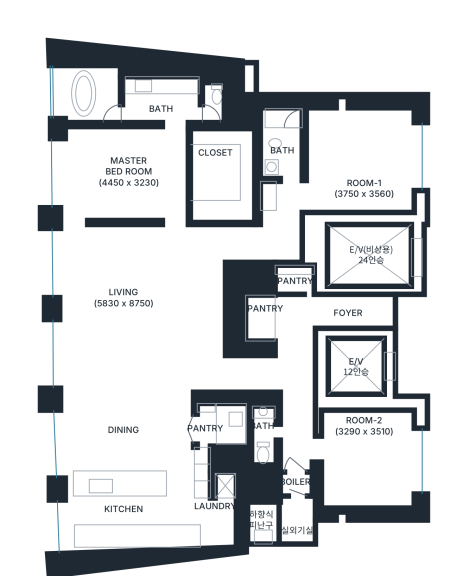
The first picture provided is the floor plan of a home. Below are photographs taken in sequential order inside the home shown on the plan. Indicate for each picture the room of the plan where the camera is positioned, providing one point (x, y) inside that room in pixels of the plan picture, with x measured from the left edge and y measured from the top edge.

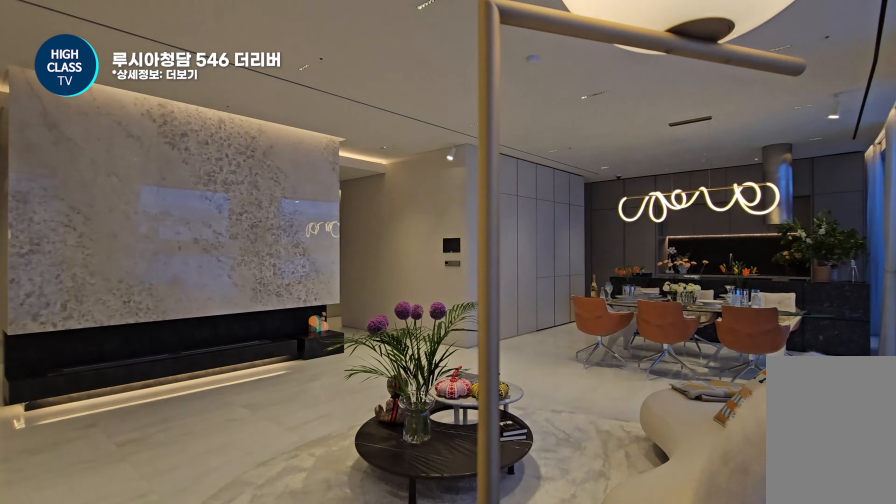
(136, 300)
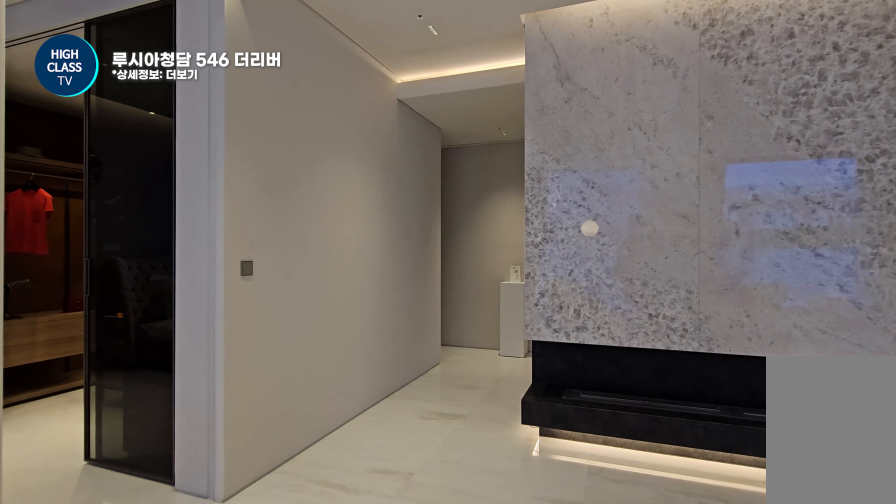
(136, 300)
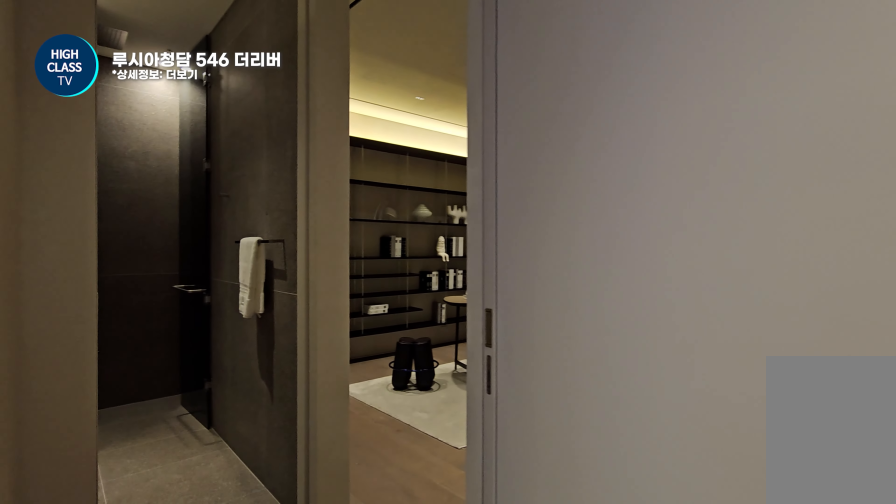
(262, 241)
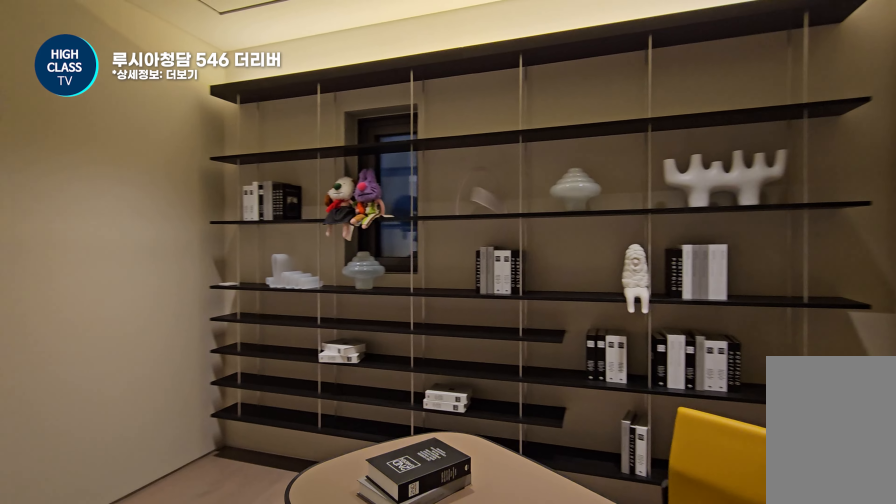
(336, 157)
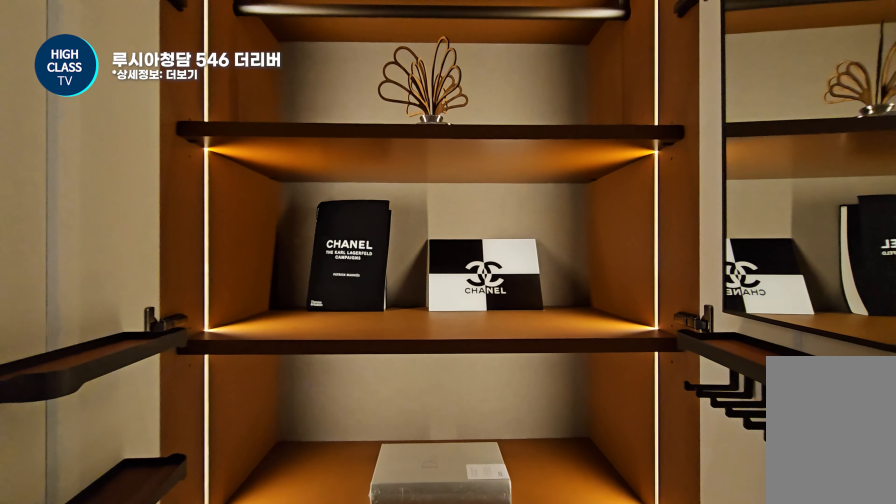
(336, 157)
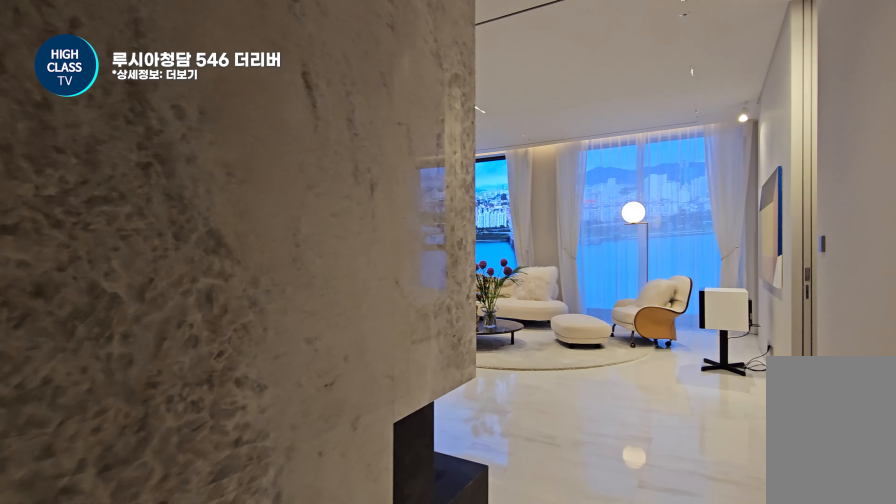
(262, 241)
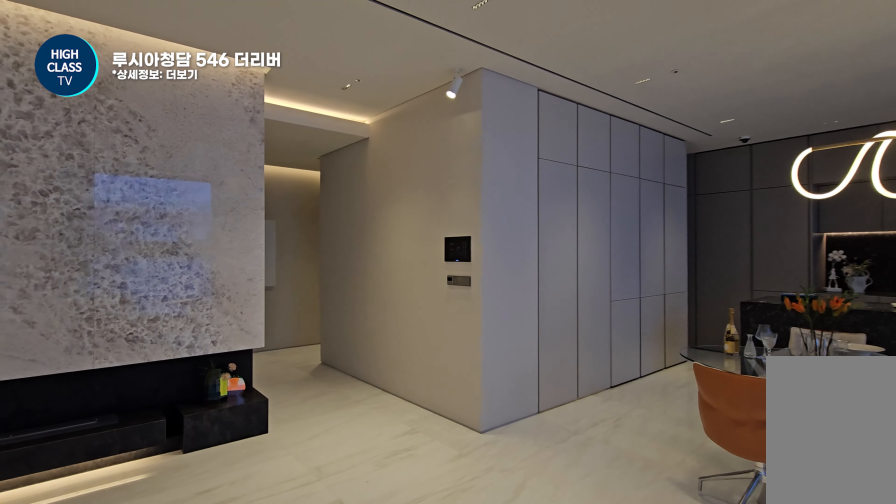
(140, 304)
